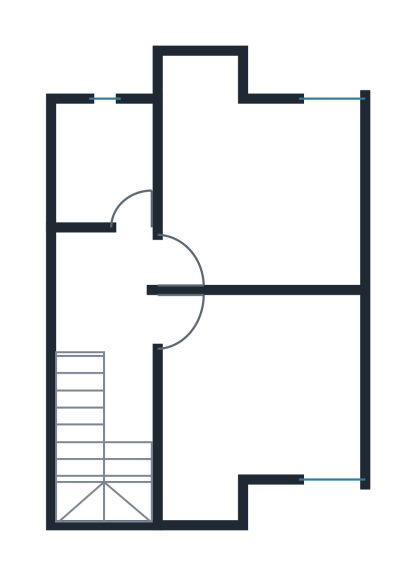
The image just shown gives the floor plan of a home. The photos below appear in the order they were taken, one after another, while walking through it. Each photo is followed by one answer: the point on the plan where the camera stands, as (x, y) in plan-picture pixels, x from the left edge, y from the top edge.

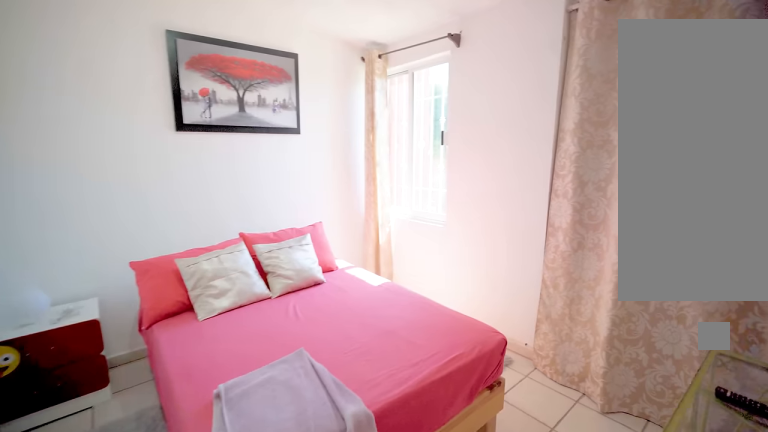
(172, 319)
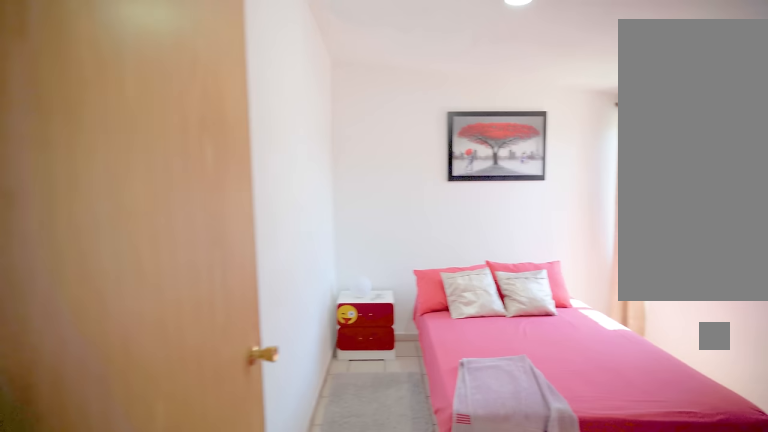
(172, 319)
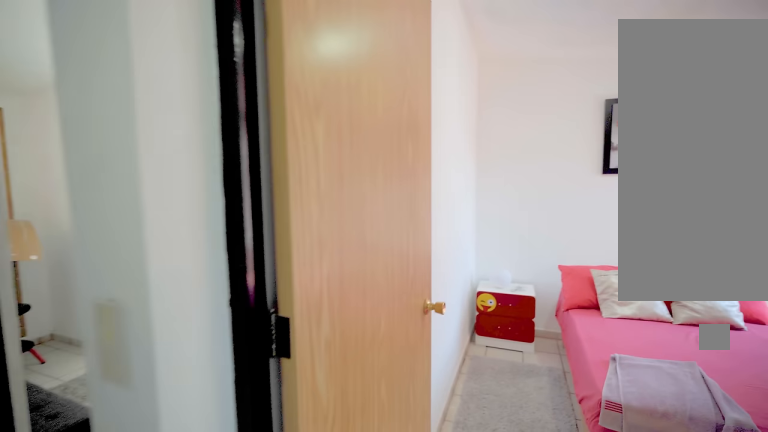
(172, 319)
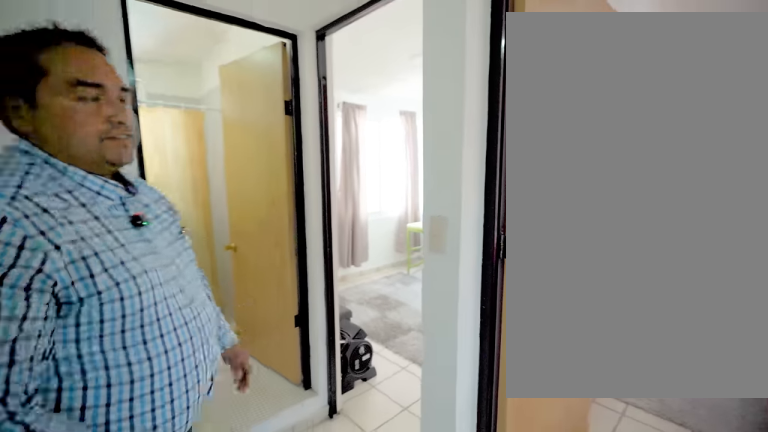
(172, 320)
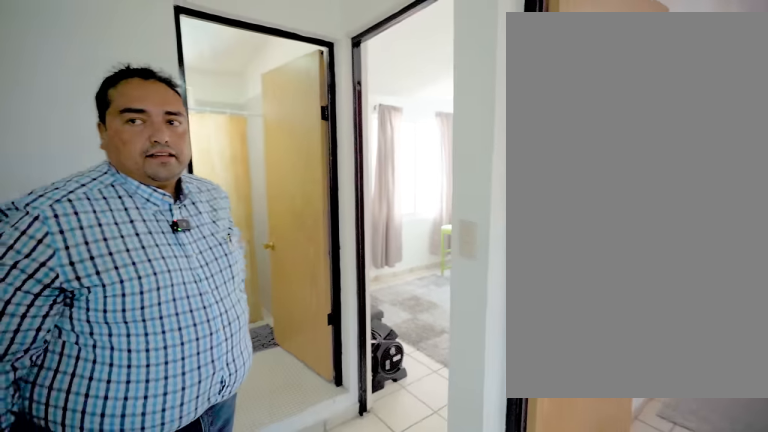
(173, 319)
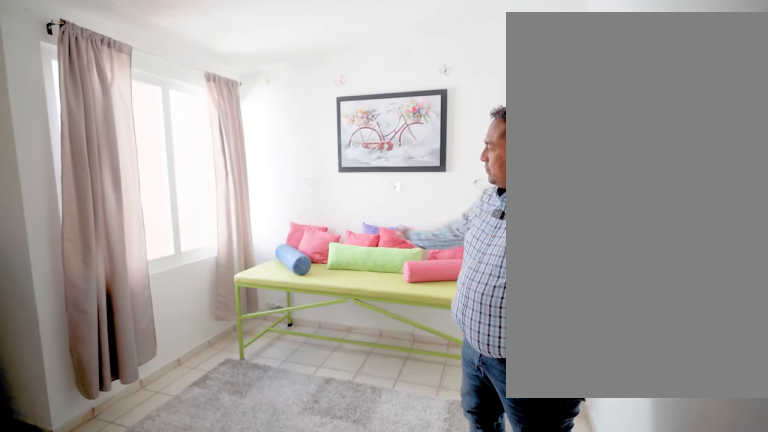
(176, 265)
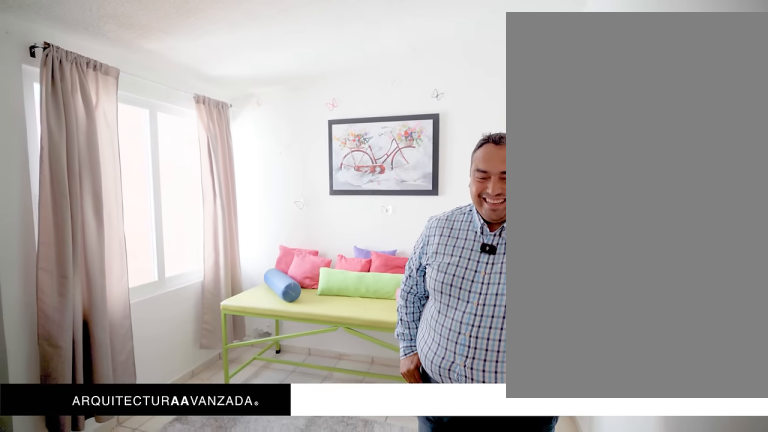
(178, 261)
